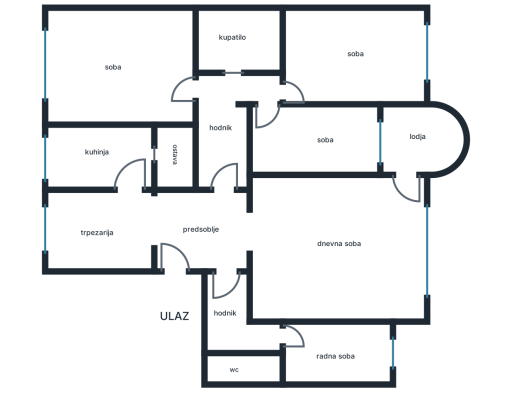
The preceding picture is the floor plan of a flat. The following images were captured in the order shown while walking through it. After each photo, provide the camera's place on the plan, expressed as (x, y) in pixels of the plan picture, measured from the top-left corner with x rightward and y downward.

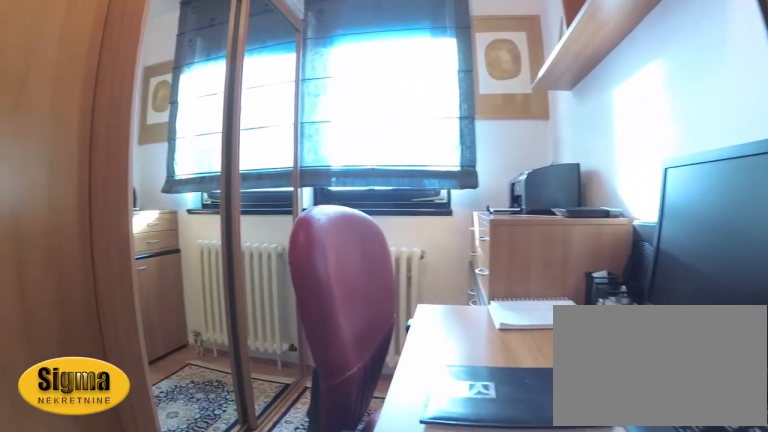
(291, 344)
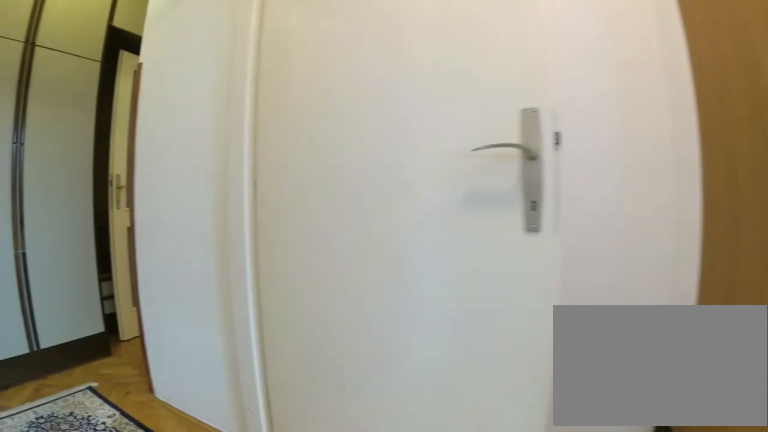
(327, 371)
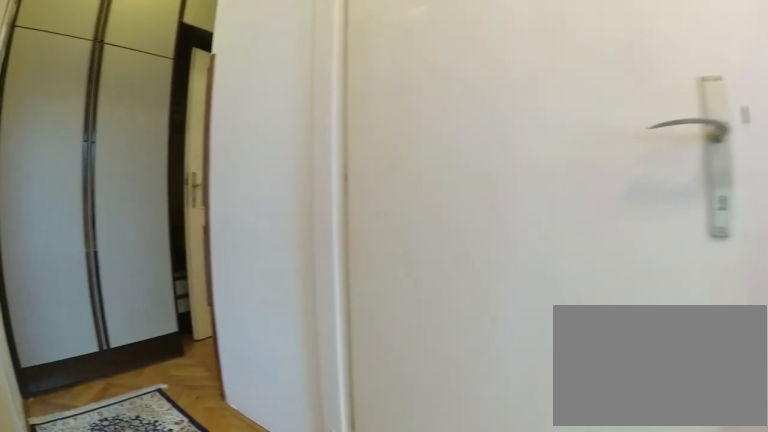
(326, 366)
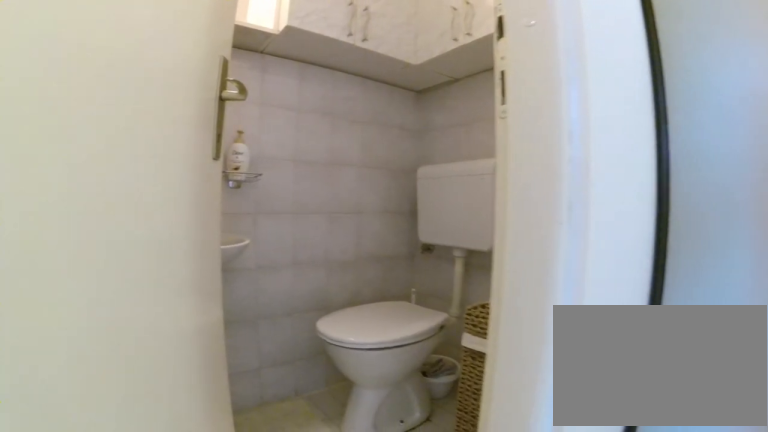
(274, 340)
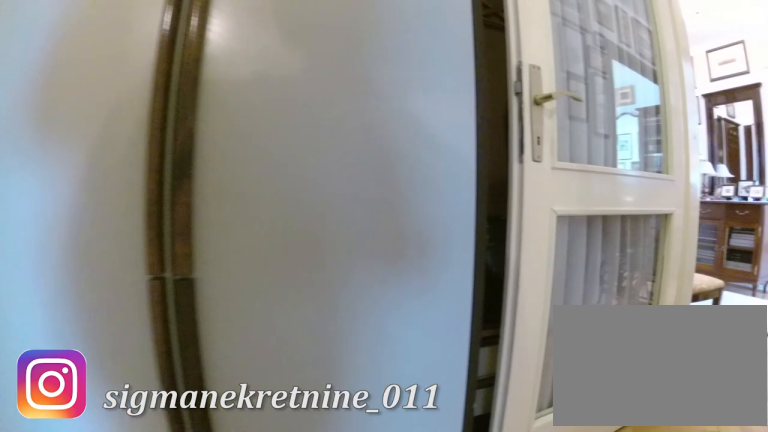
(256, 342)
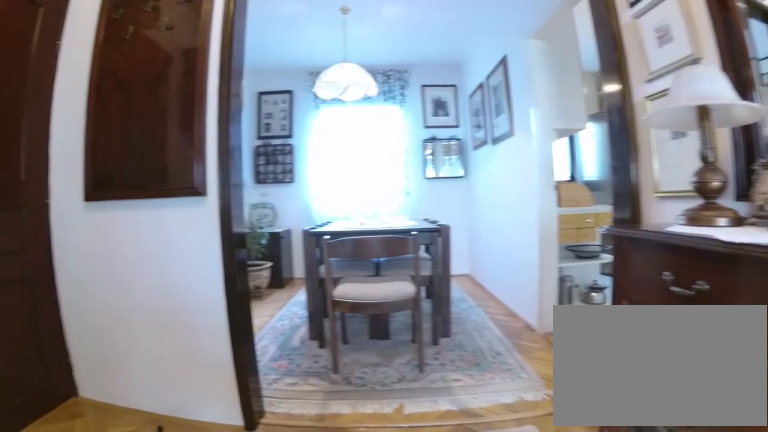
(203, 233)
